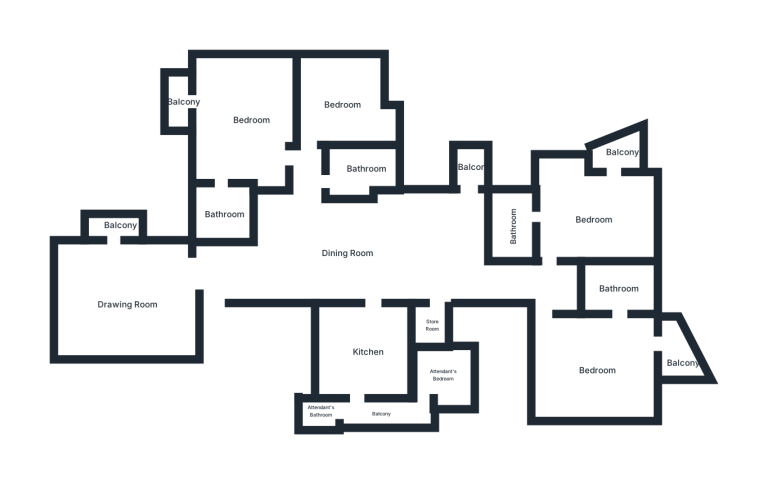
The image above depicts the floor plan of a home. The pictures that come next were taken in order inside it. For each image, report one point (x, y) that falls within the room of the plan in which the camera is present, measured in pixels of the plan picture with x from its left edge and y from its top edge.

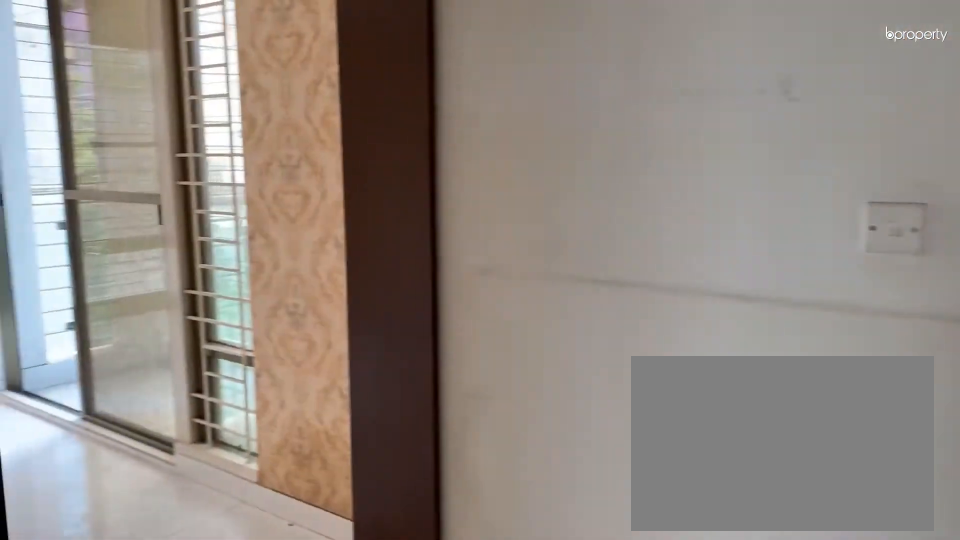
(216, 285)
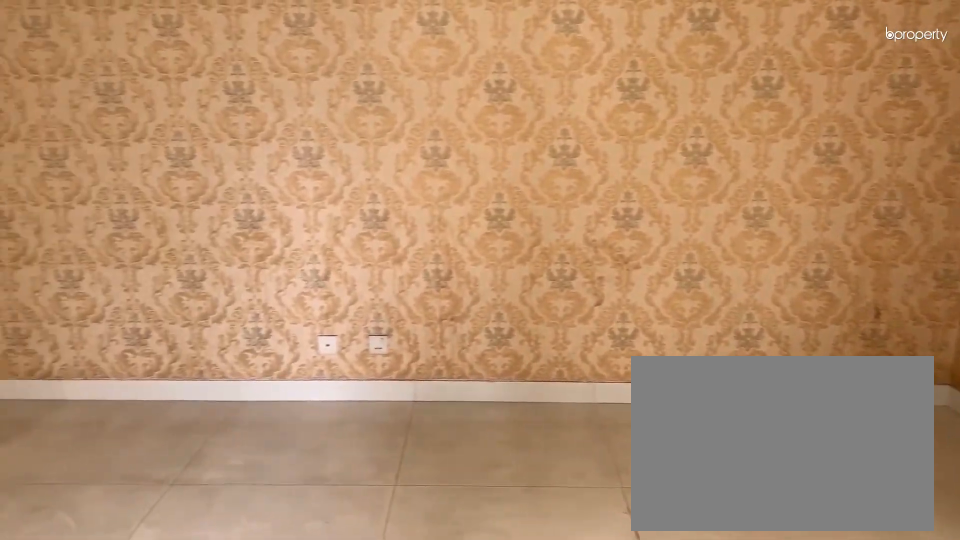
(124, 309)
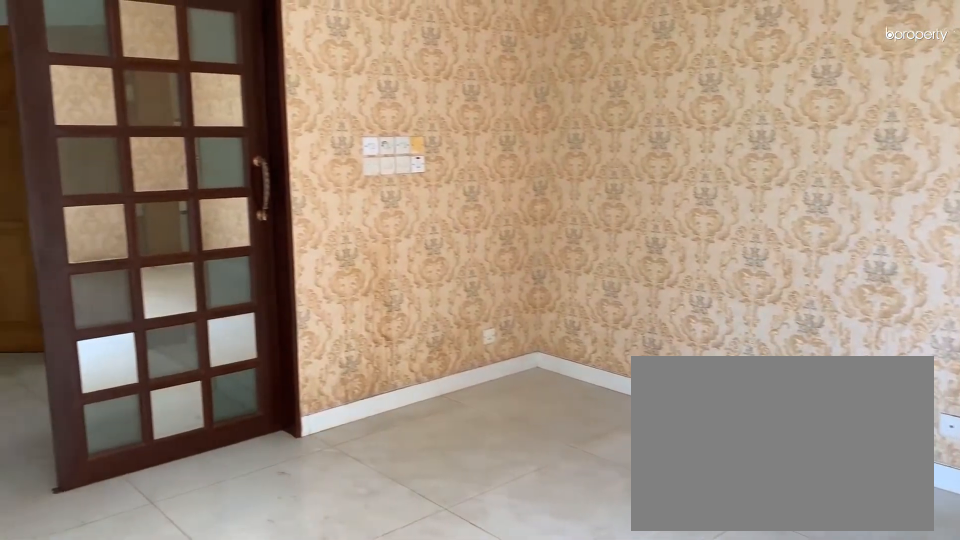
(124, 309)
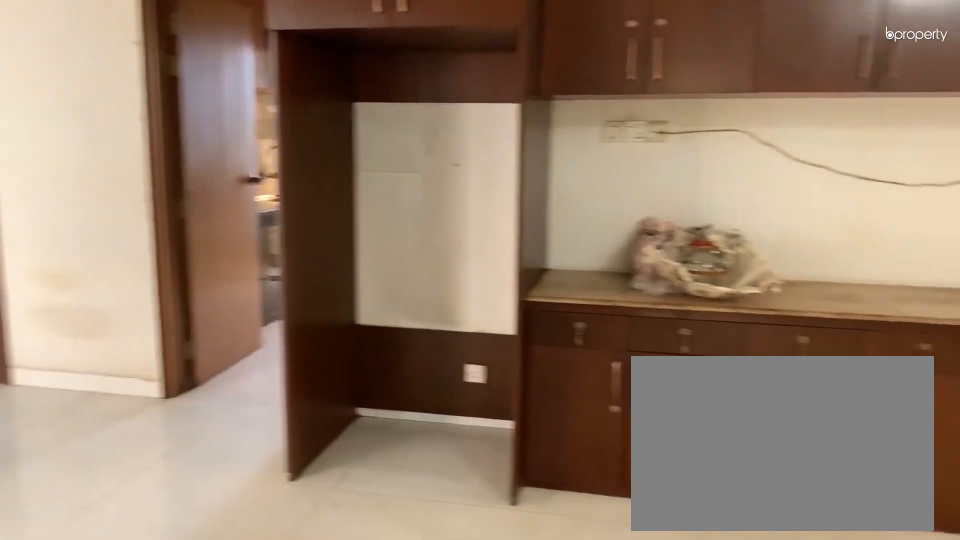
(347, 253)
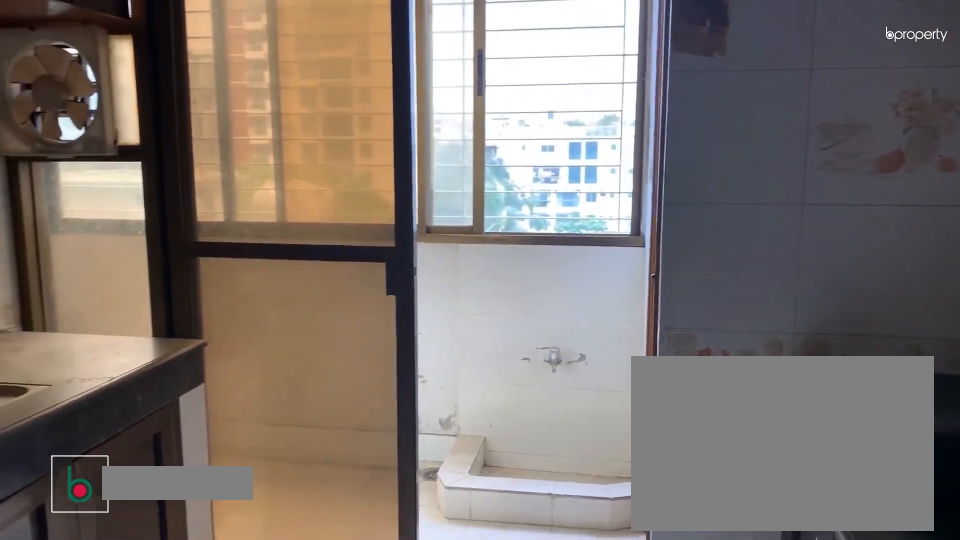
(371, 351)
